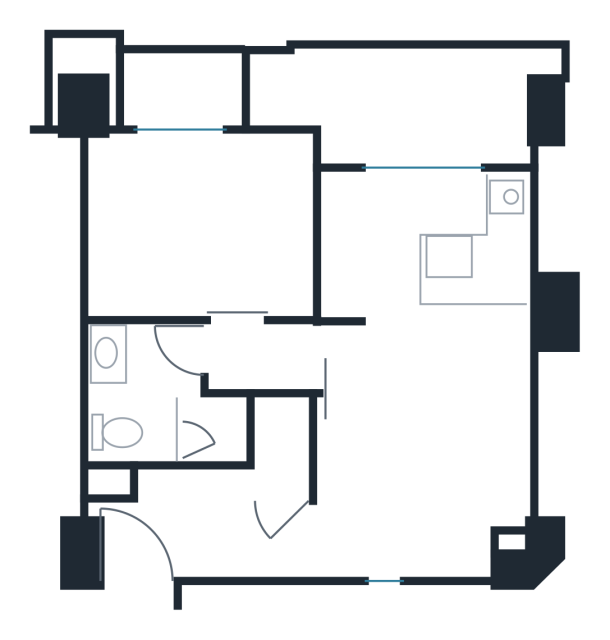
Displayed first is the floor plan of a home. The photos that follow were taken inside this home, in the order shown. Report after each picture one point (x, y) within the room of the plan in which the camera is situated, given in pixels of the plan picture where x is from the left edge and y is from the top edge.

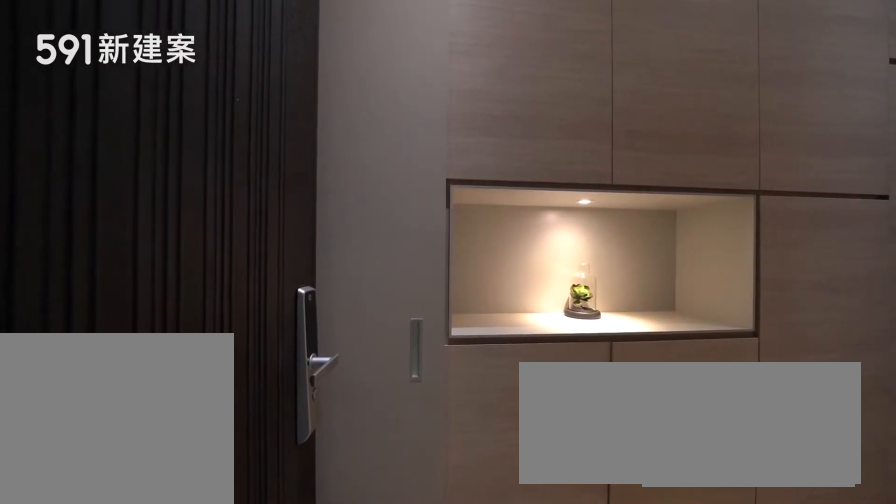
(150, 543)
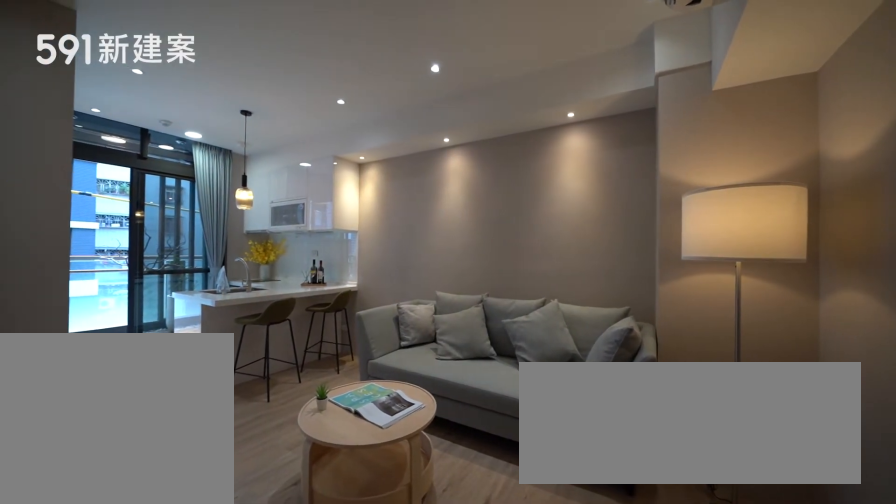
(427, 458)
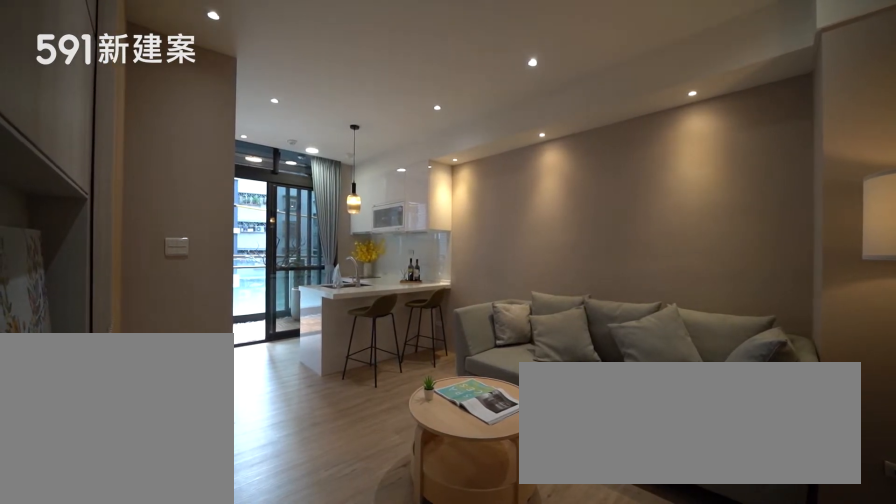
(427, 458)
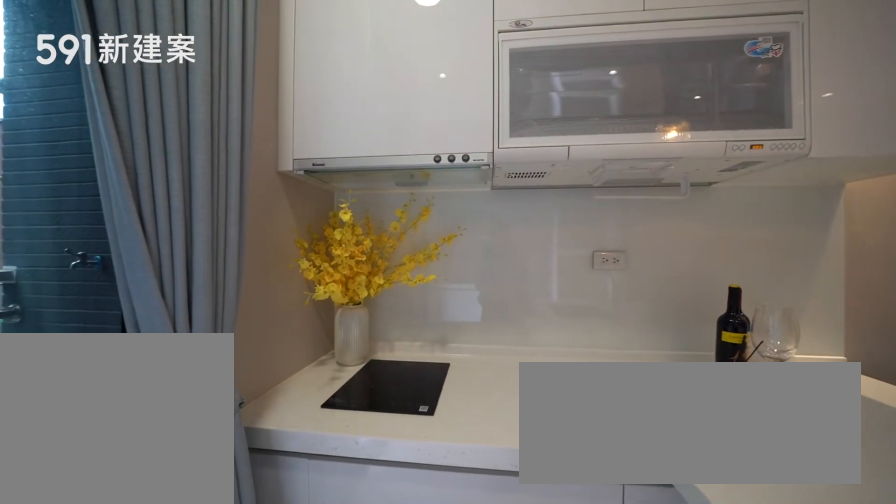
(425, 248)
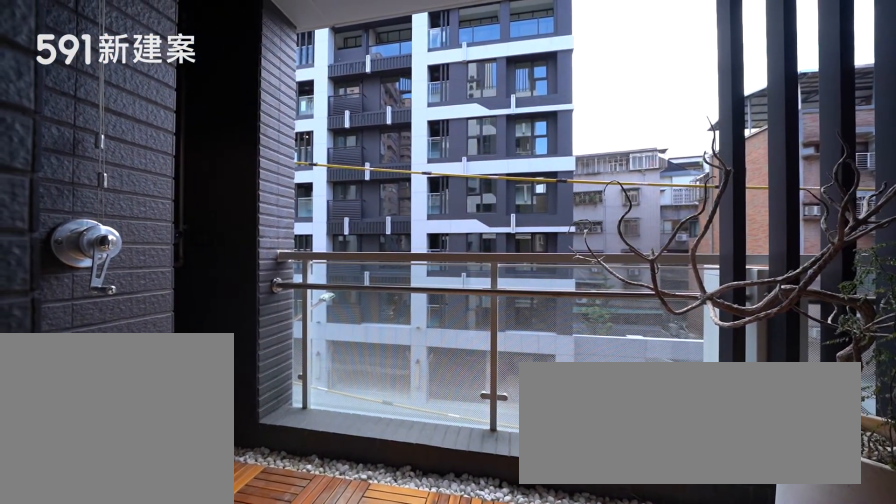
(399, 102)
